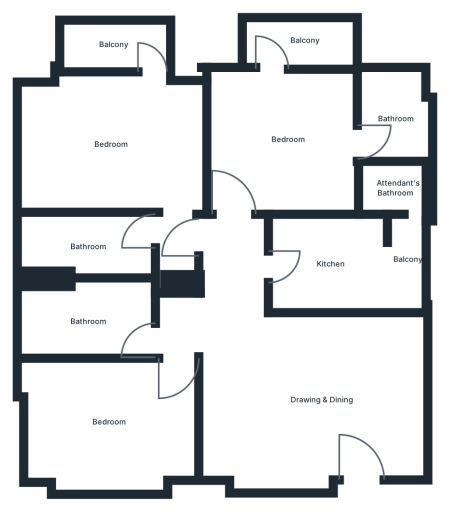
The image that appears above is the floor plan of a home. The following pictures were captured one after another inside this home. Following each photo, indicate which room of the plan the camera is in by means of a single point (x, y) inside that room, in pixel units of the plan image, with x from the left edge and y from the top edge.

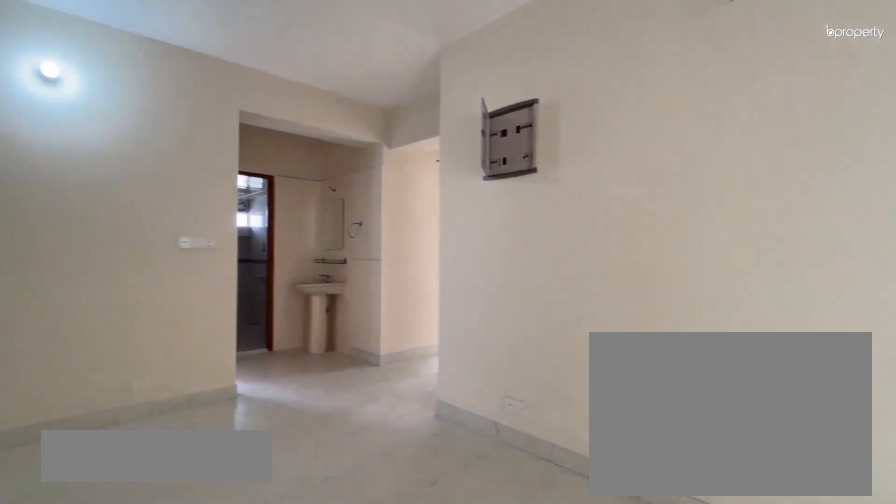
(321, 402)
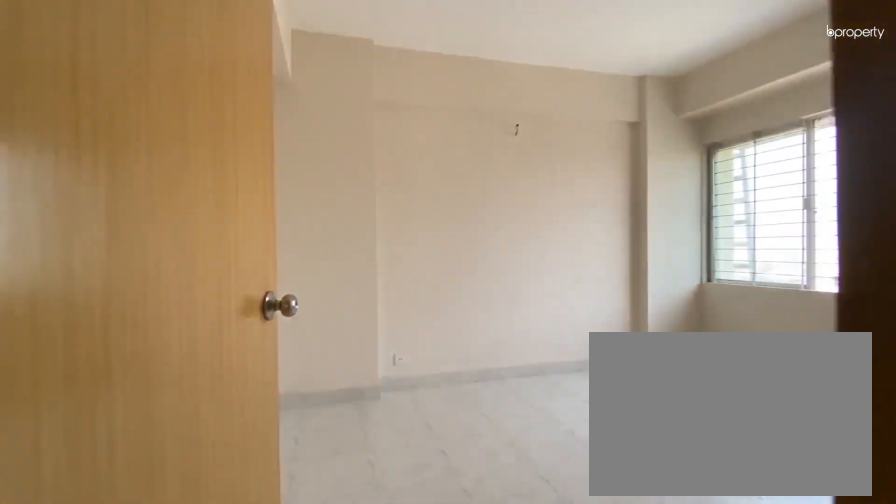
(179, 362)
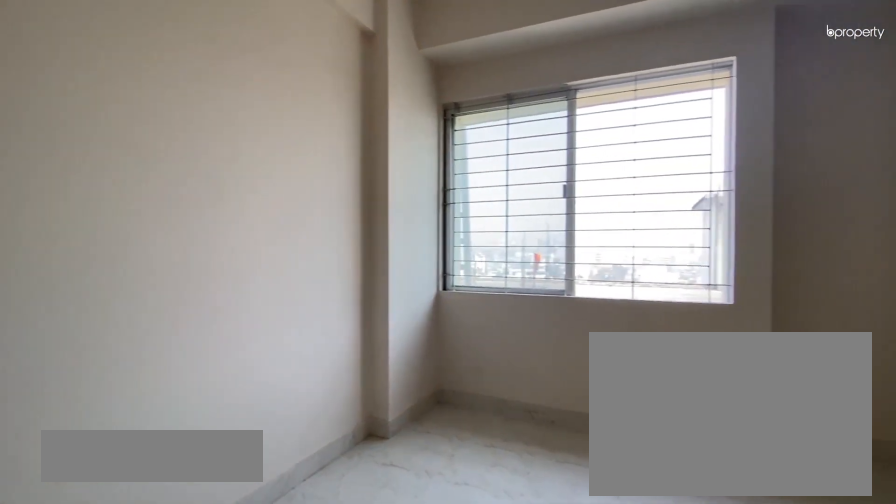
(108, 422)
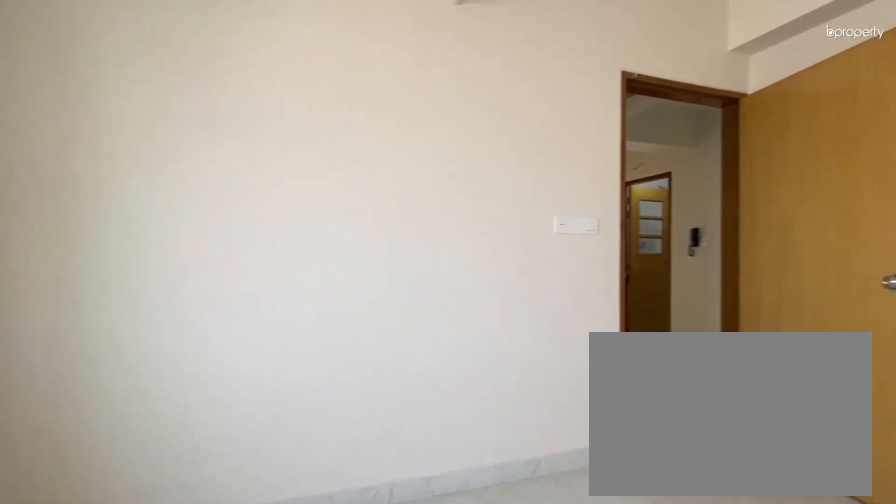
(108, 422)
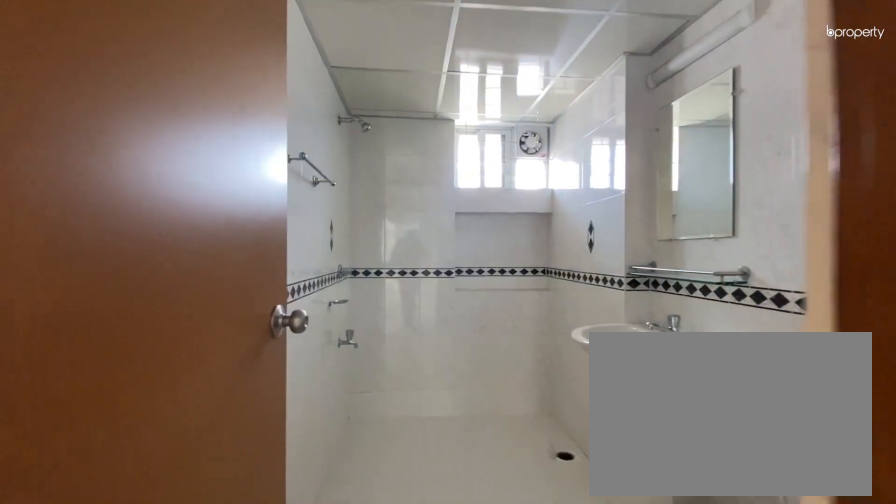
(160, 334)
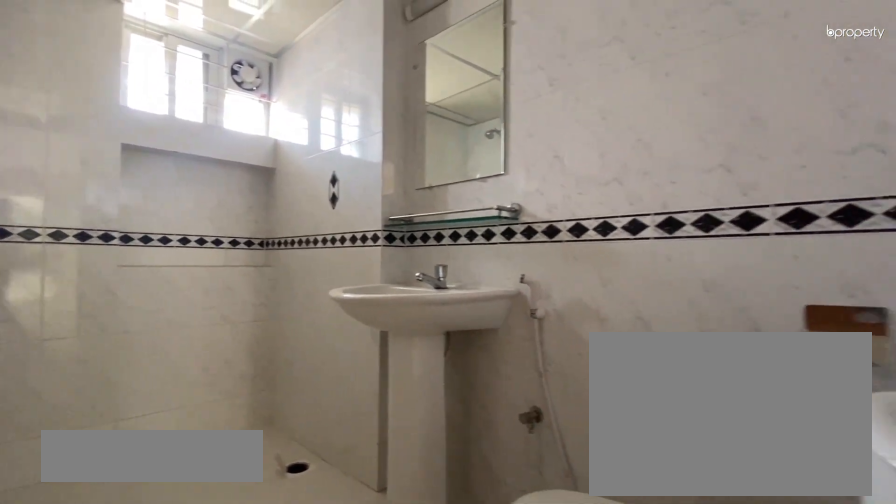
(86, 322)
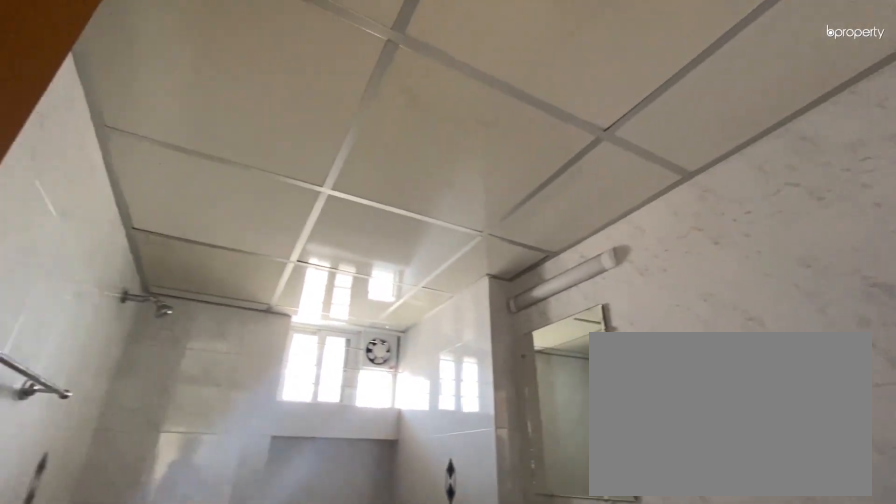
(86, 322)
